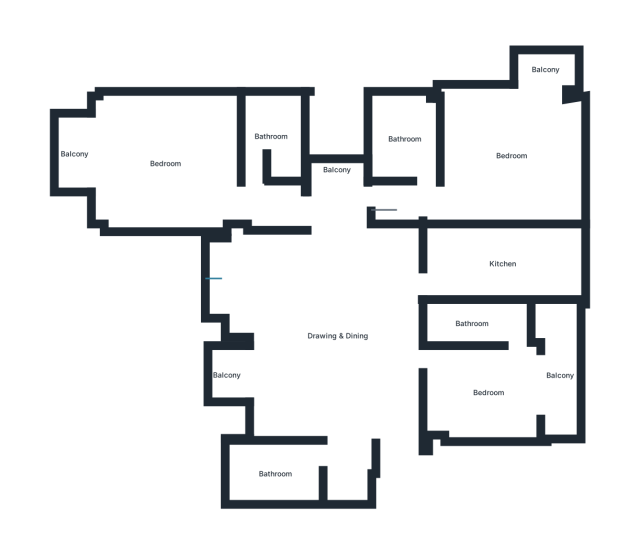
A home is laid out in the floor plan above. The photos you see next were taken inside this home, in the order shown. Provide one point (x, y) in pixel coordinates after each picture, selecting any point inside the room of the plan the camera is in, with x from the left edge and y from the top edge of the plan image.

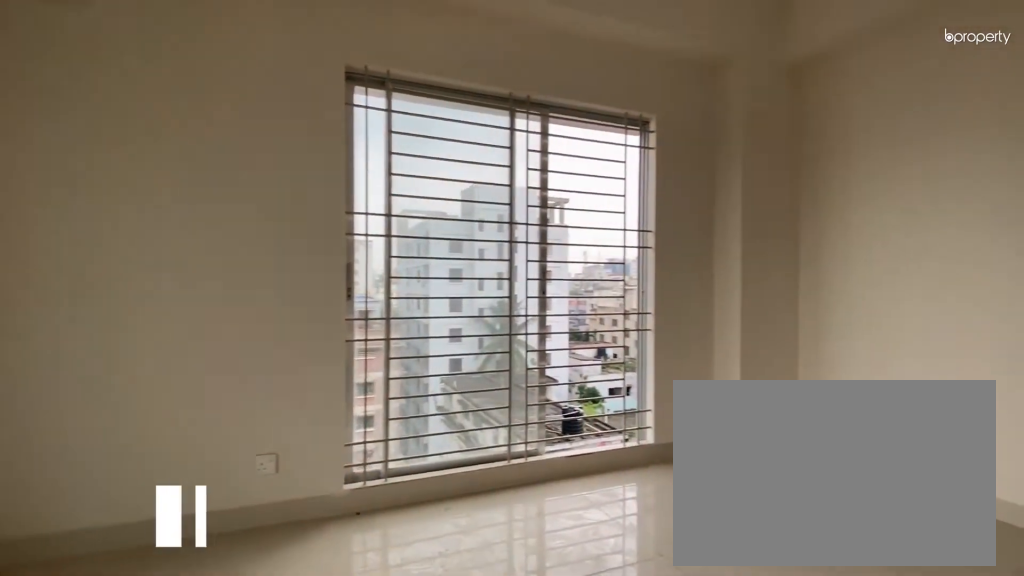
(168, 167)
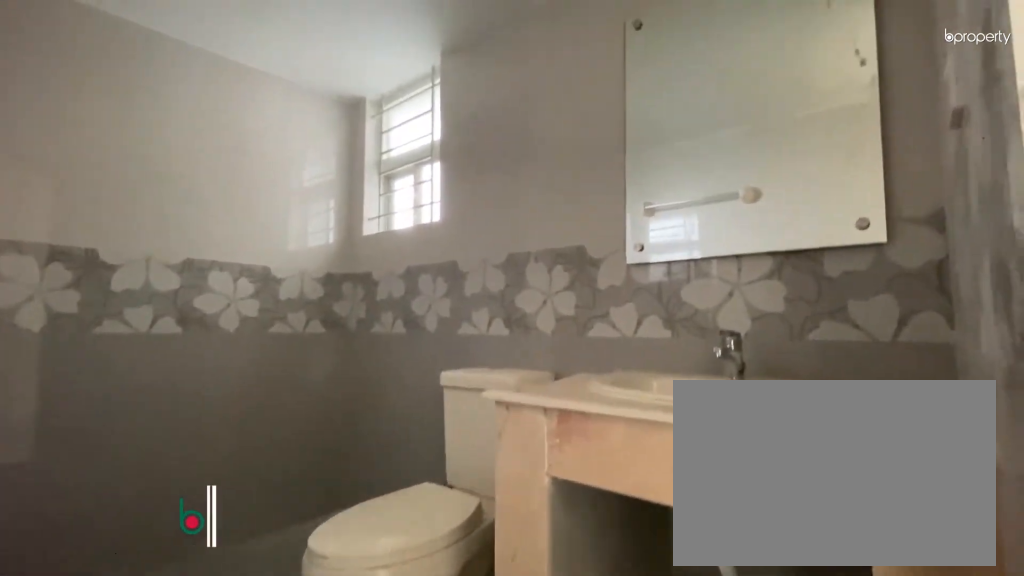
(272, 137)
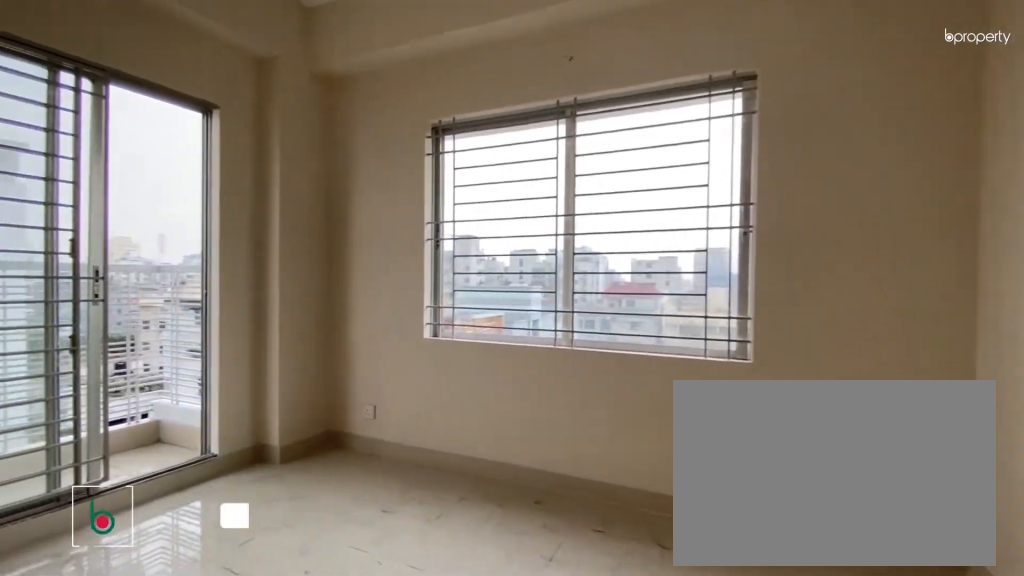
(507, 160)
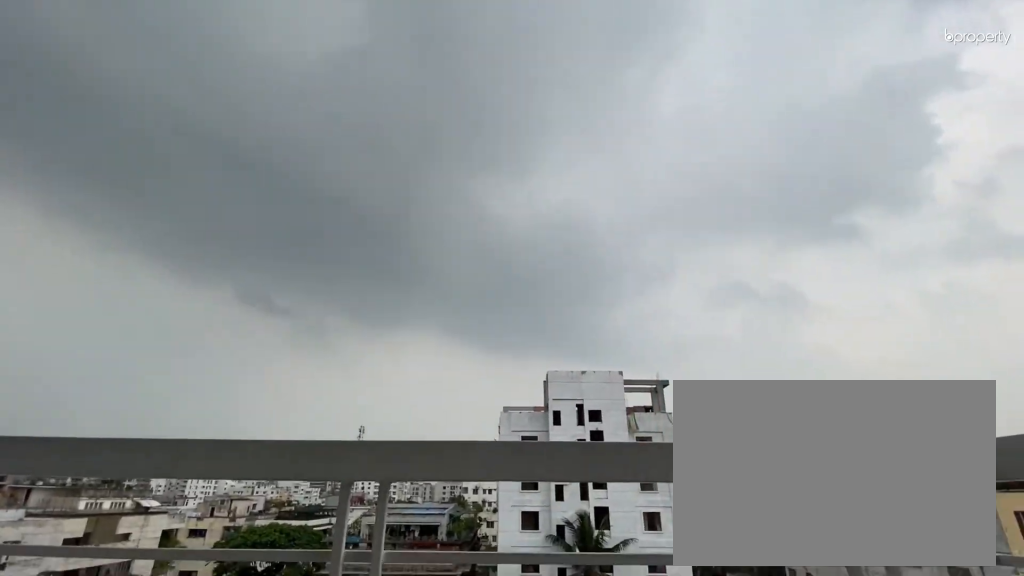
(542, 74)
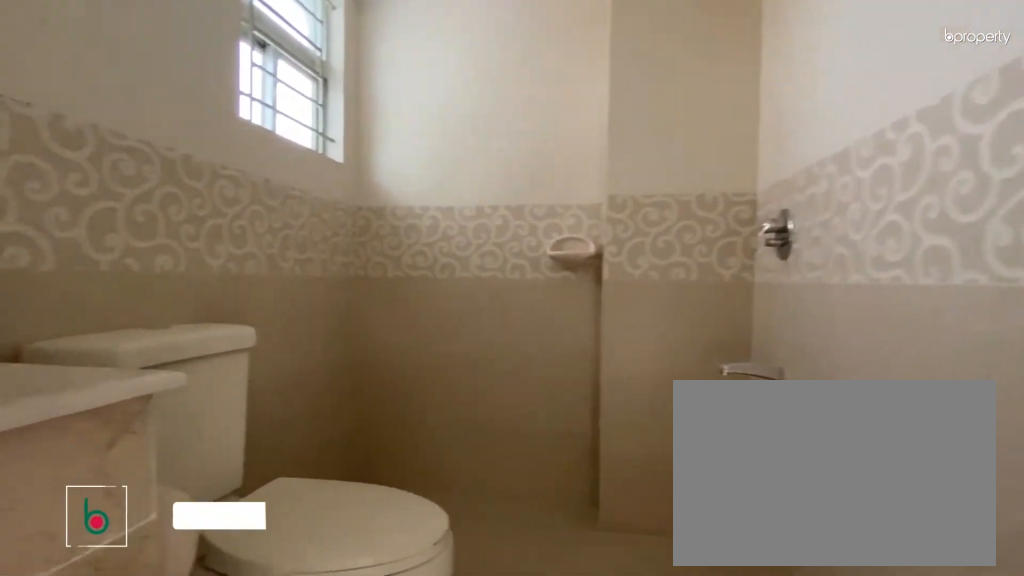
(405, 139)
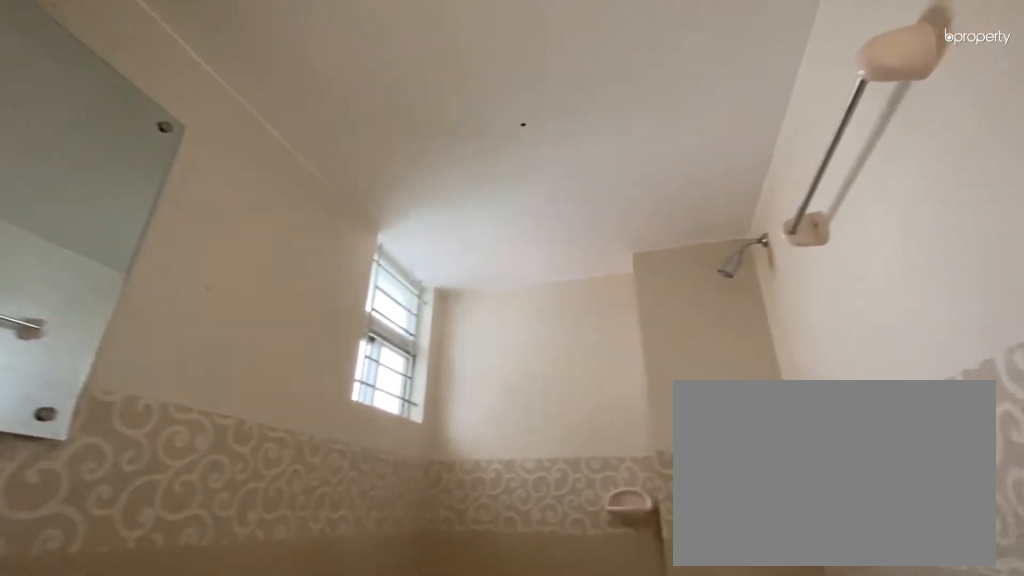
(405, 139)
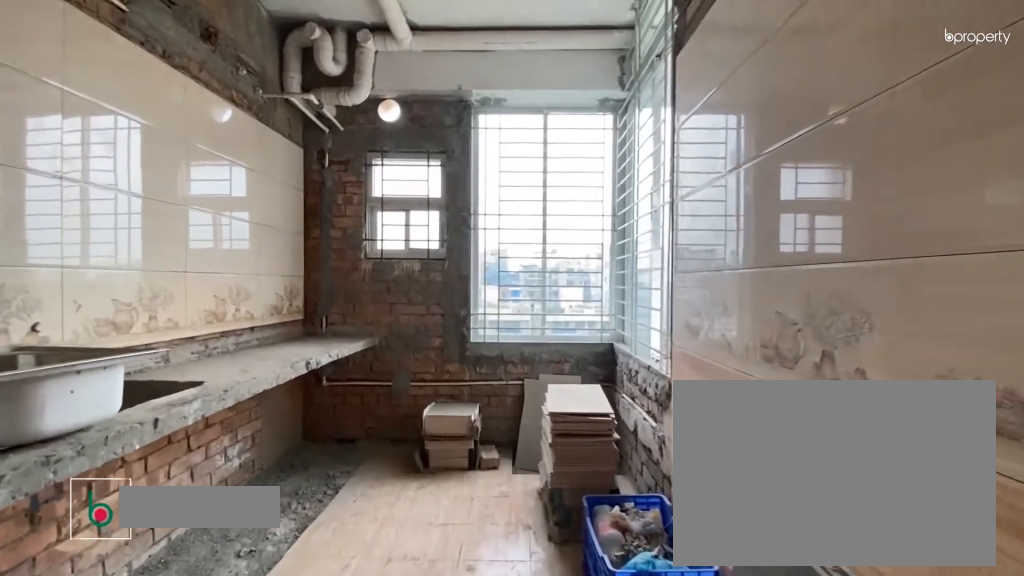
(502, 265)
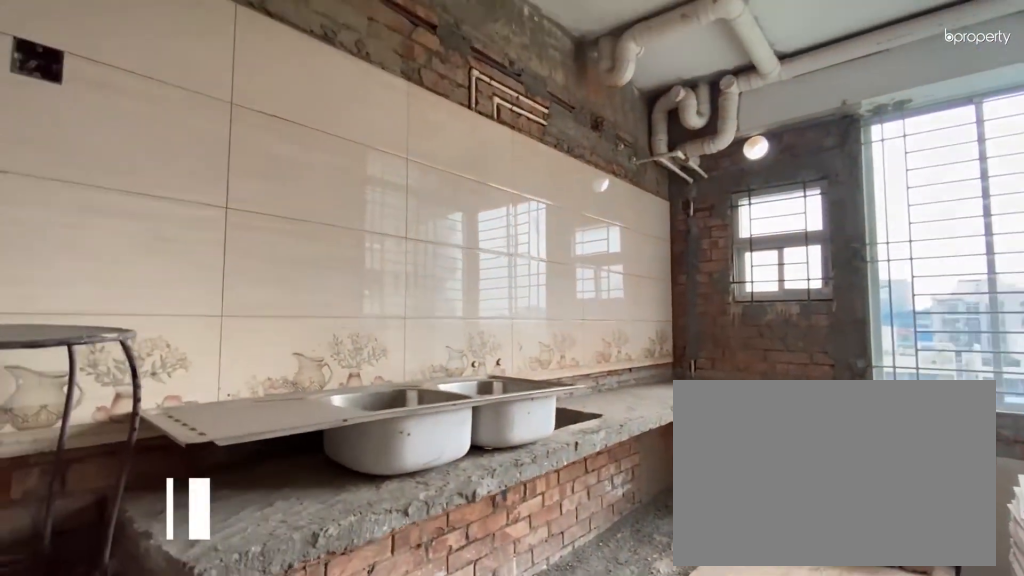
(502, 265)
